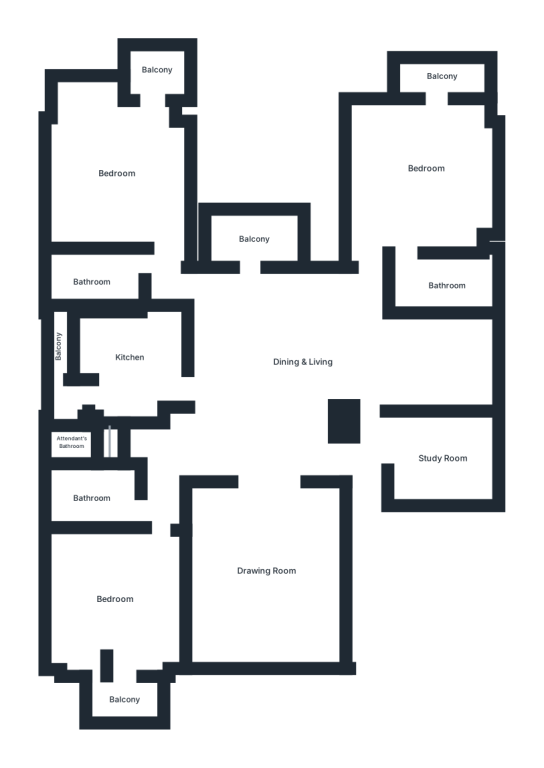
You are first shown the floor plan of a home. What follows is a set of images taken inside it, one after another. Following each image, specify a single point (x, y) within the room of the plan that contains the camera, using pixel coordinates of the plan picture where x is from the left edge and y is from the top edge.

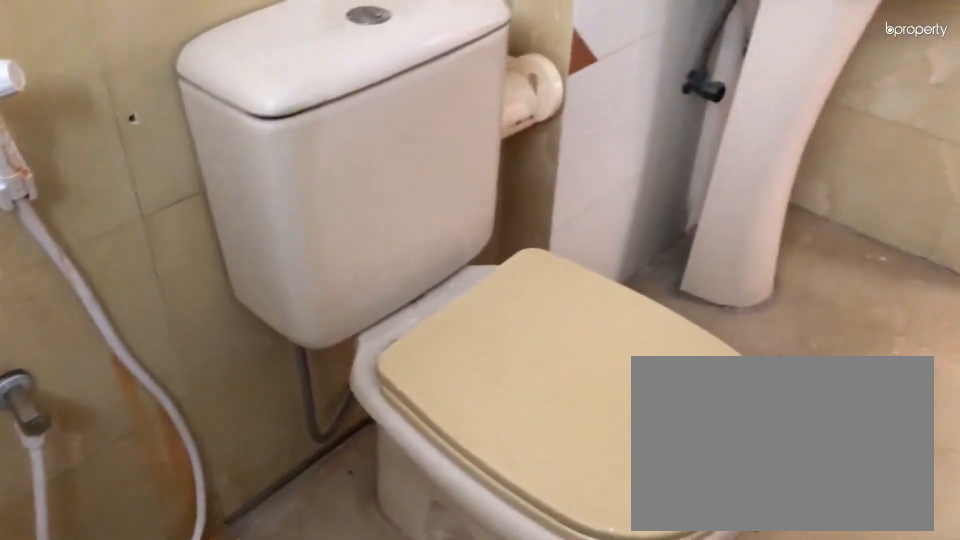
(94, 495)
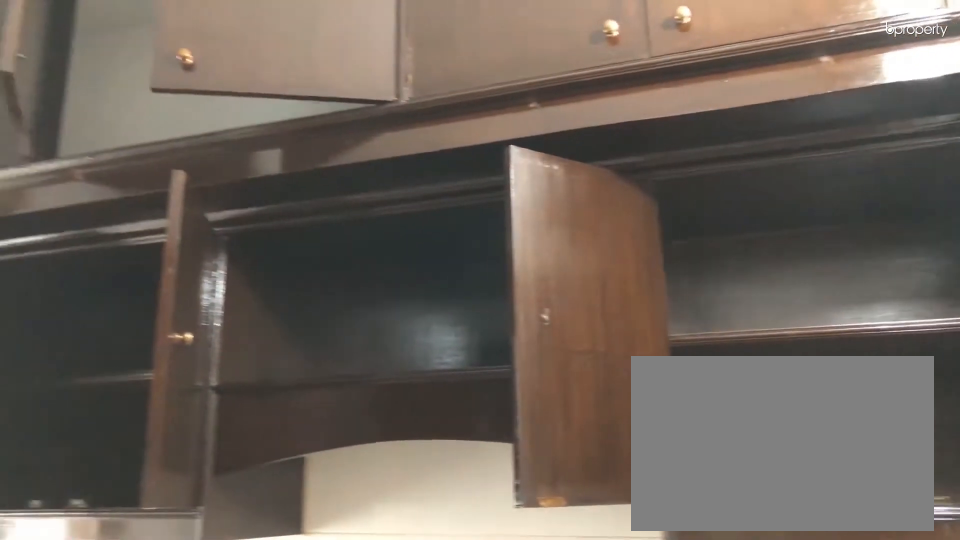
(131, 364)
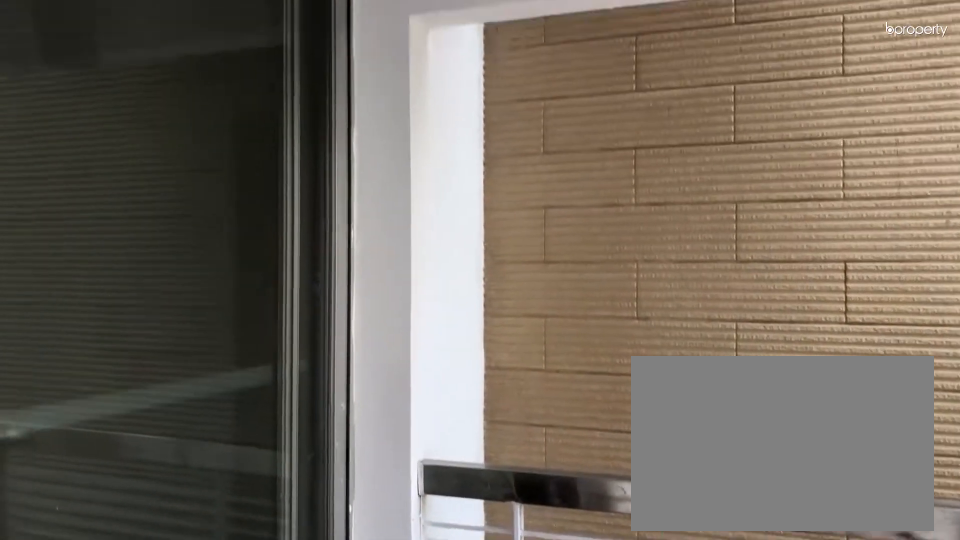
(247, 233)
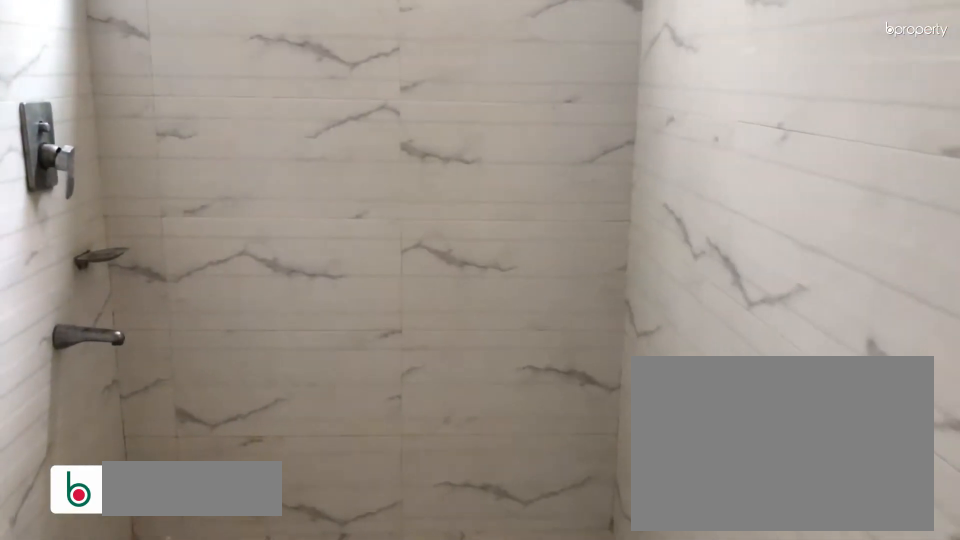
(96, 276)
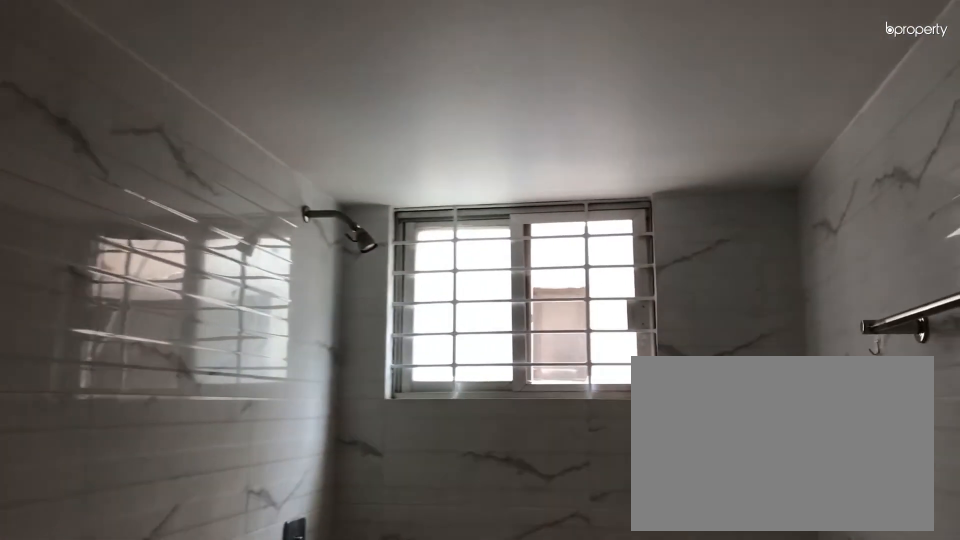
(96, 276)
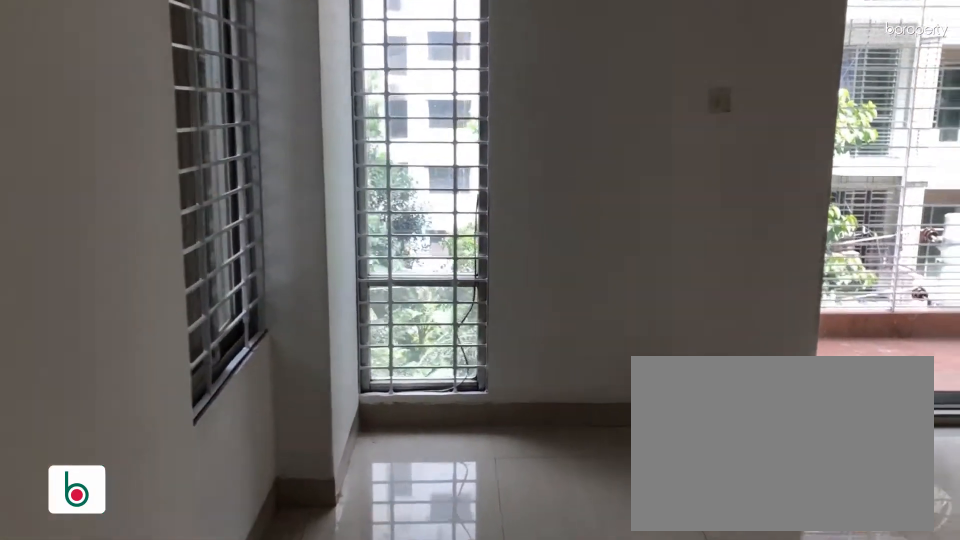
(417, 190)
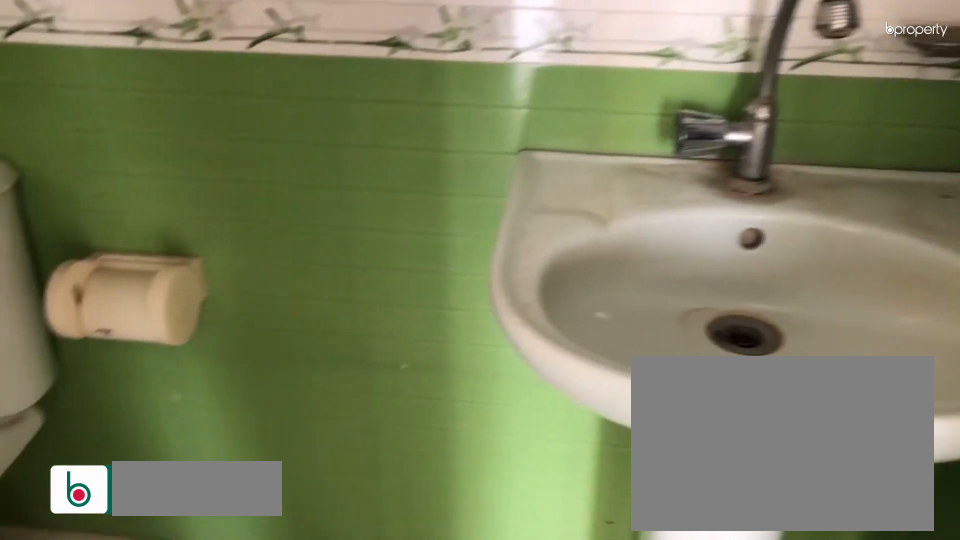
(441, 278)
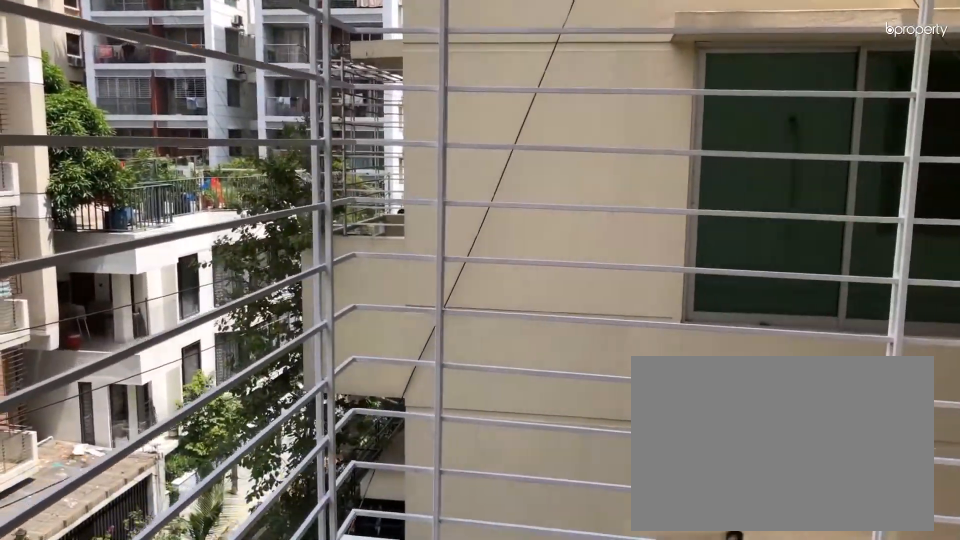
(436, 80)
